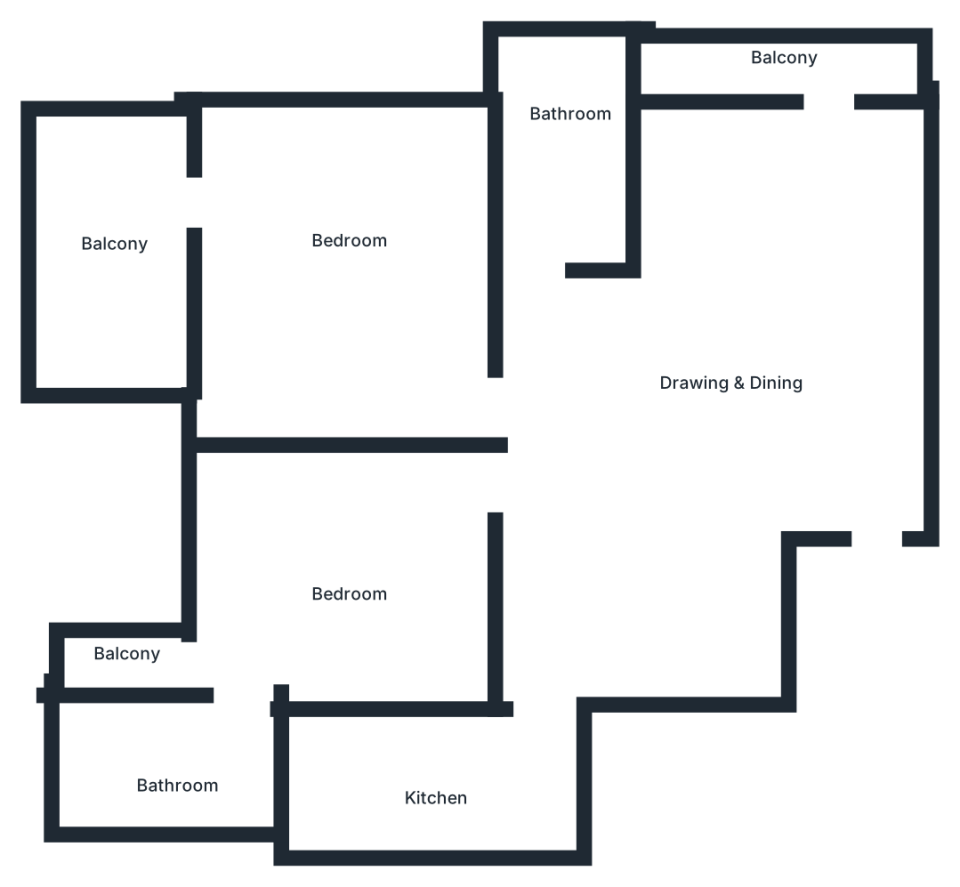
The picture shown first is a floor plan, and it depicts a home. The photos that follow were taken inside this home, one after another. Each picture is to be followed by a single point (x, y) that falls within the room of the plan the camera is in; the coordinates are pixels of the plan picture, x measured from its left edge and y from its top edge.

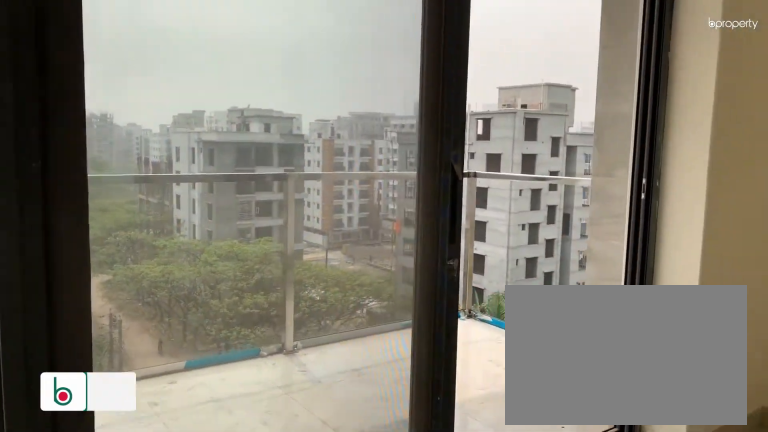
(348, 249)
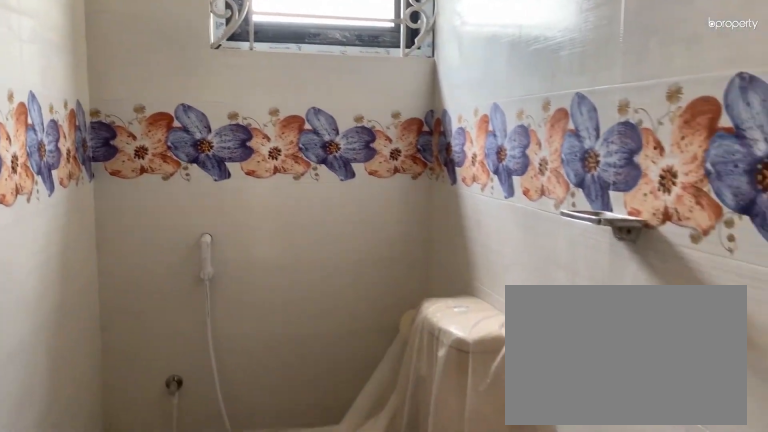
(561, 136)
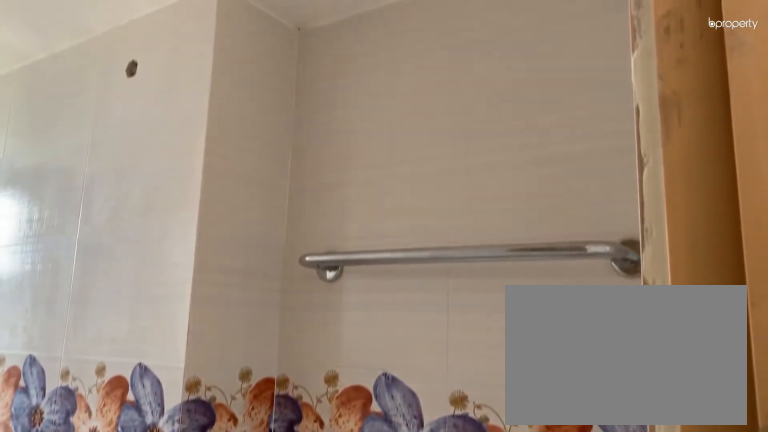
(561, 136)
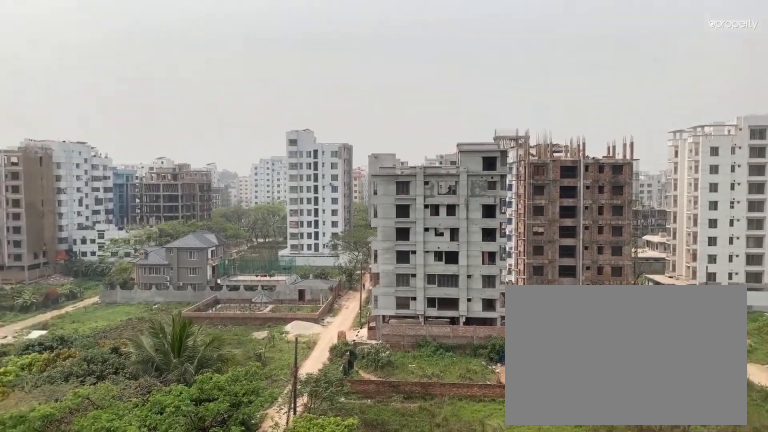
(786, 85)
